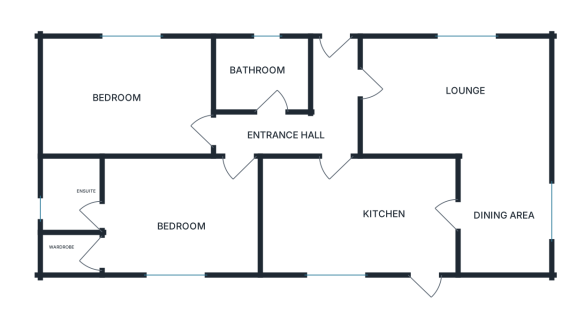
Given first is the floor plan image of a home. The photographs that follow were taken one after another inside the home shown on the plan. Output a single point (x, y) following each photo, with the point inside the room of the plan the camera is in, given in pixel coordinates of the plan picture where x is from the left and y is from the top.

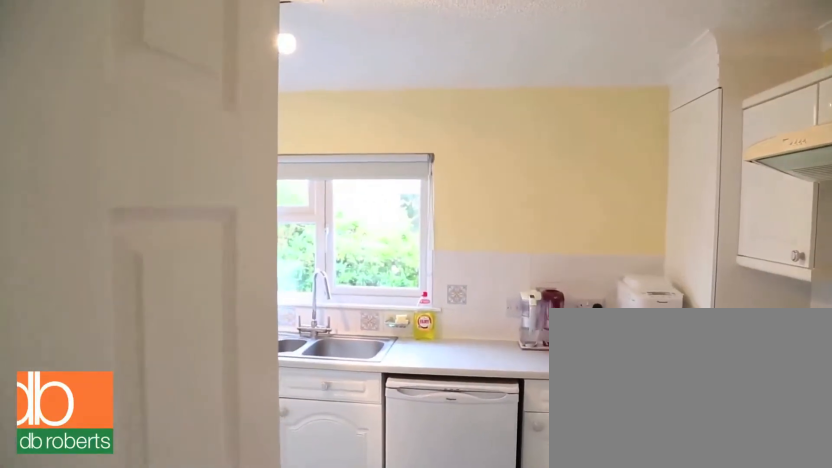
(362, 223)
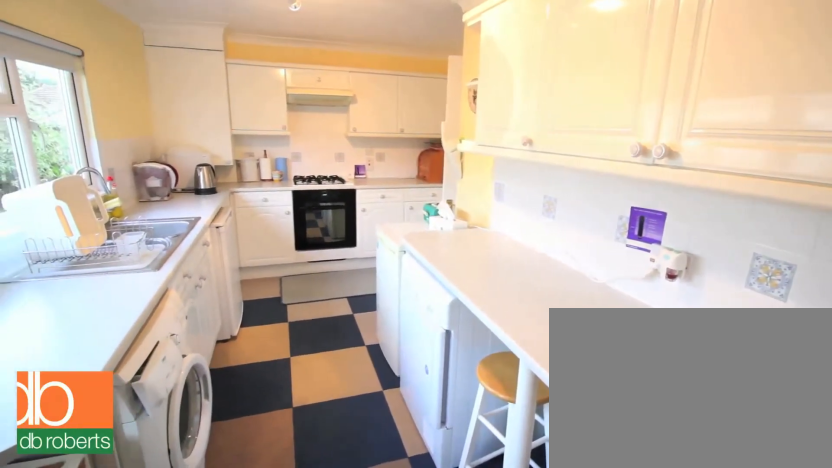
(359, 219)
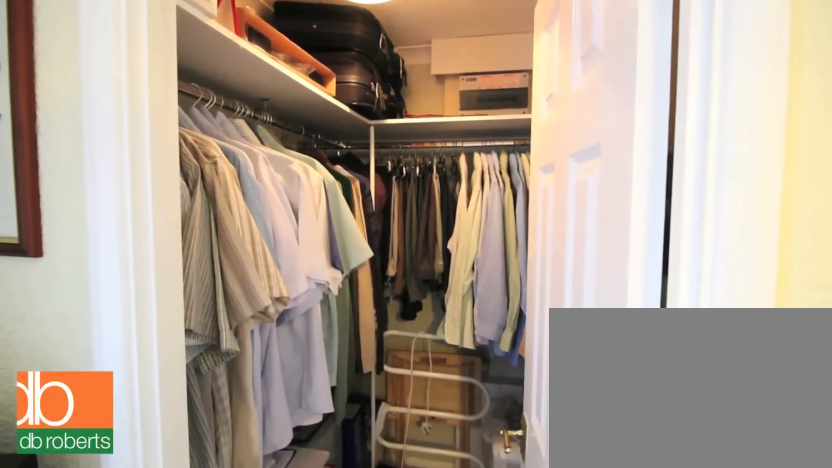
(155, 217)
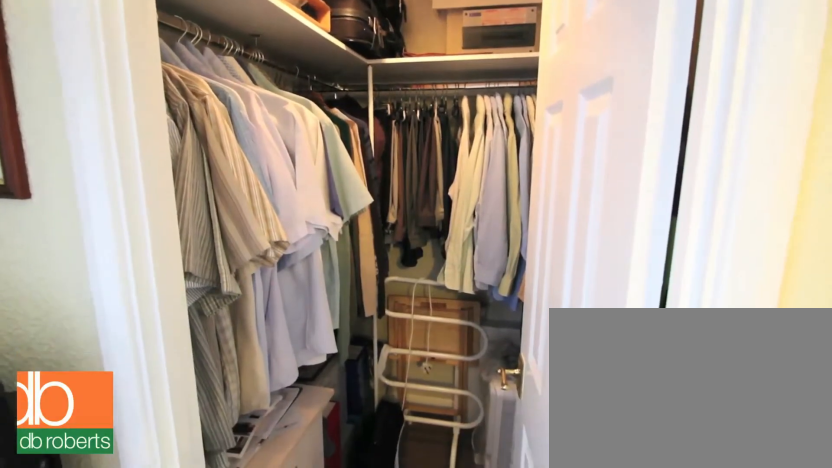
(155, 217)
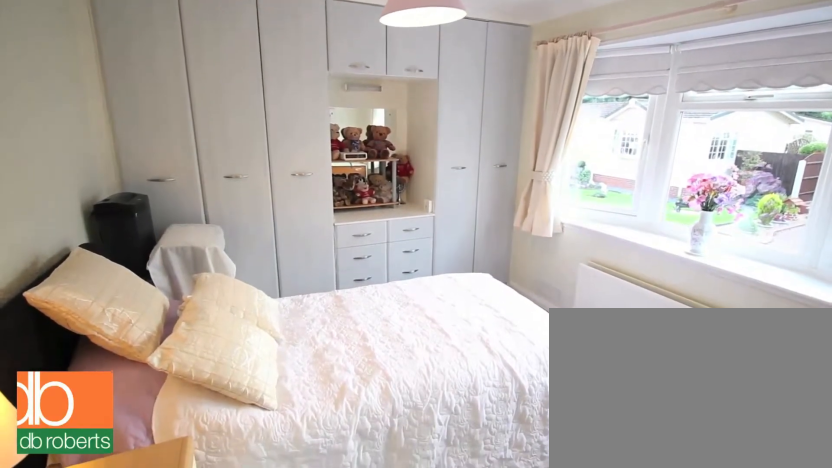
(125, 96)
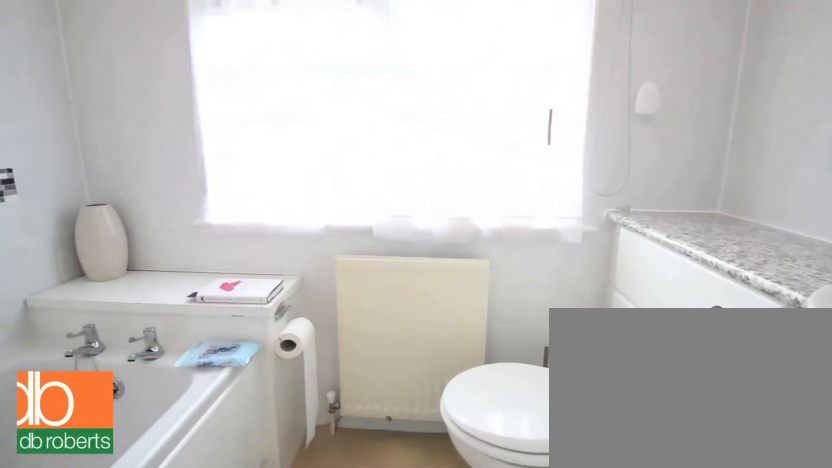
(261, 72)
